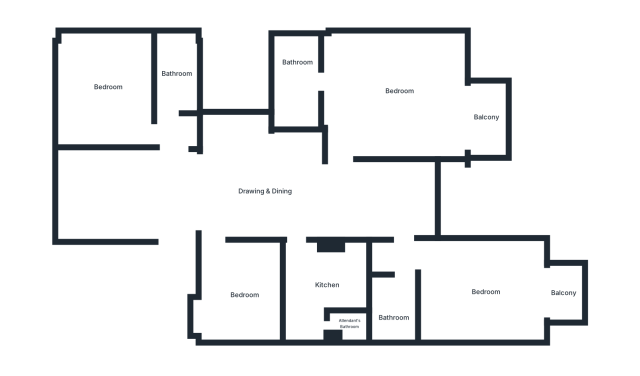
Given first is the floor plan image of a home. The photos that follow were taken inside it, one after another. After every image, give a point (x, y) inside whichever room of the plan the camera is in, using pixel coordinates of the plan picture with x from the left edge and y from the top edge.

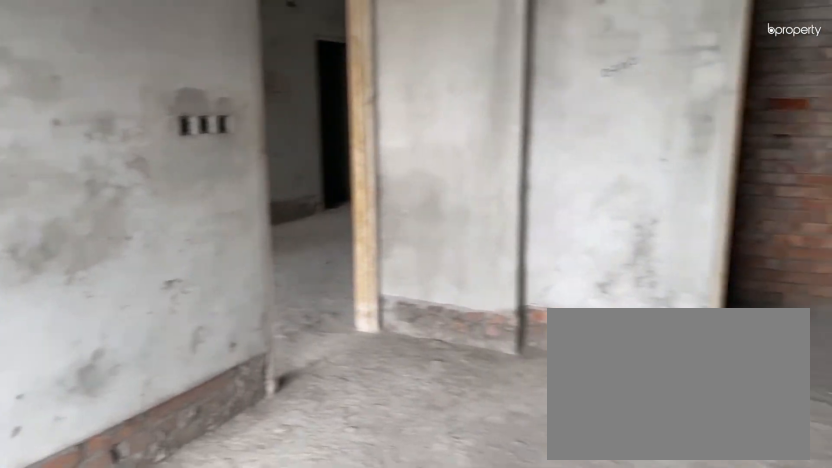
(399, 97)
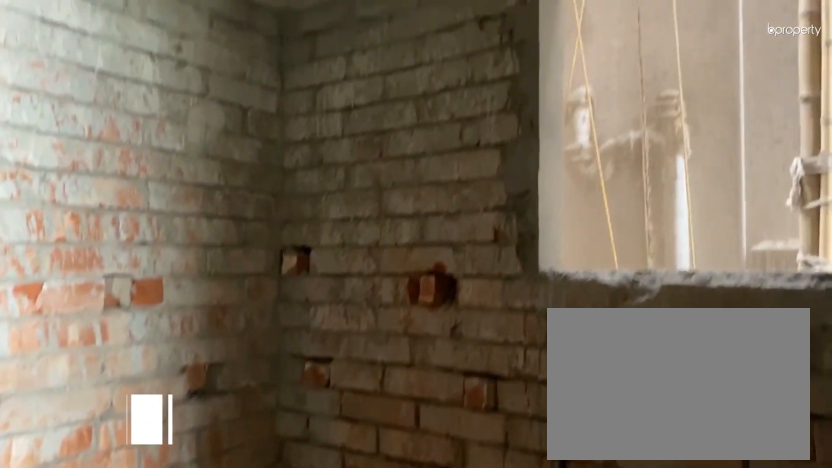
(296, 83)
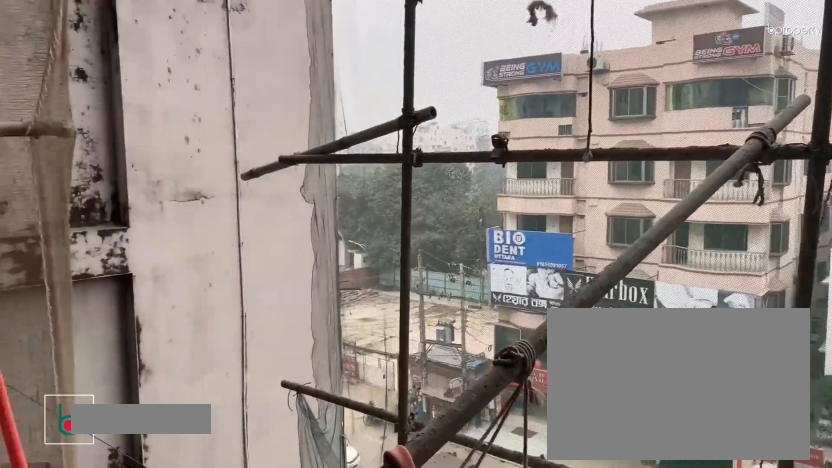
(482, 117)
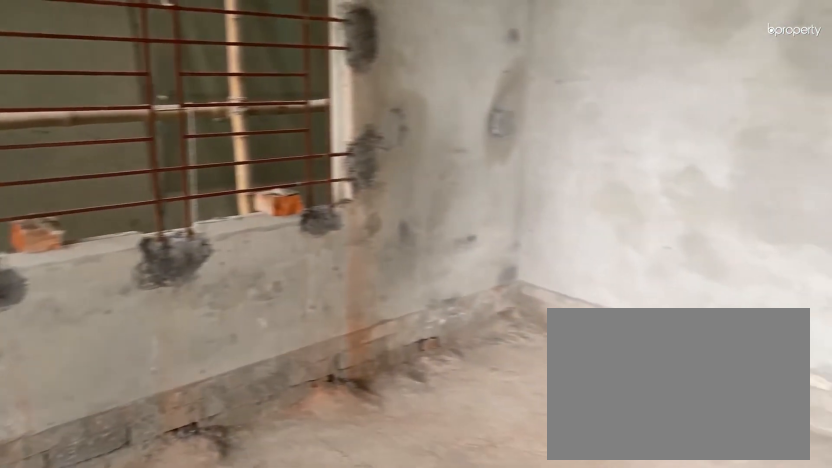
(485, 294)
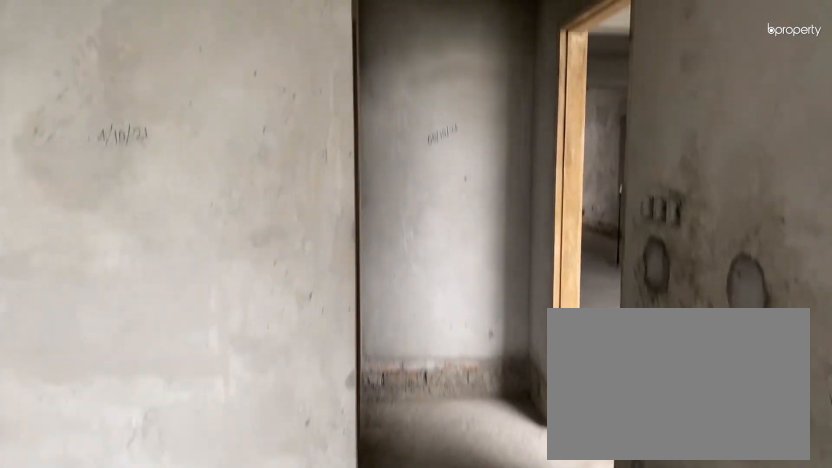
(485, 294)
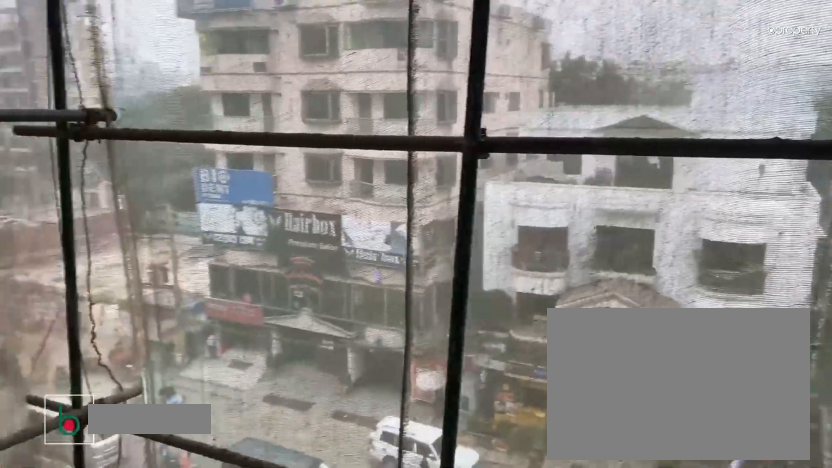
(562, 292)
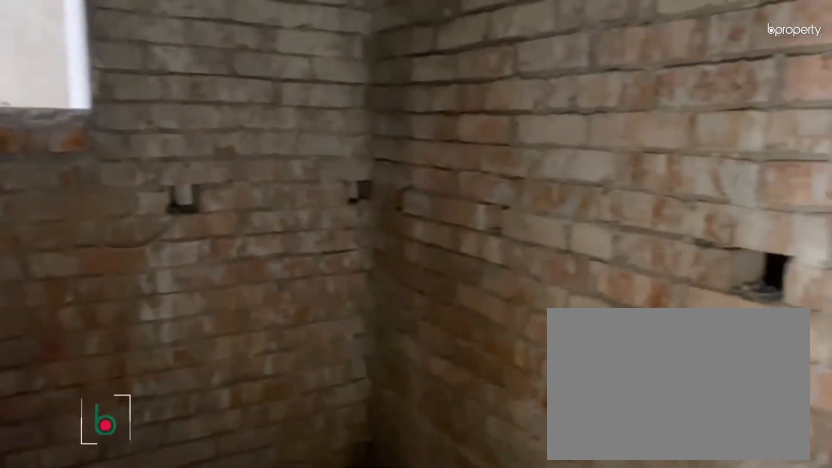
(391, 307)
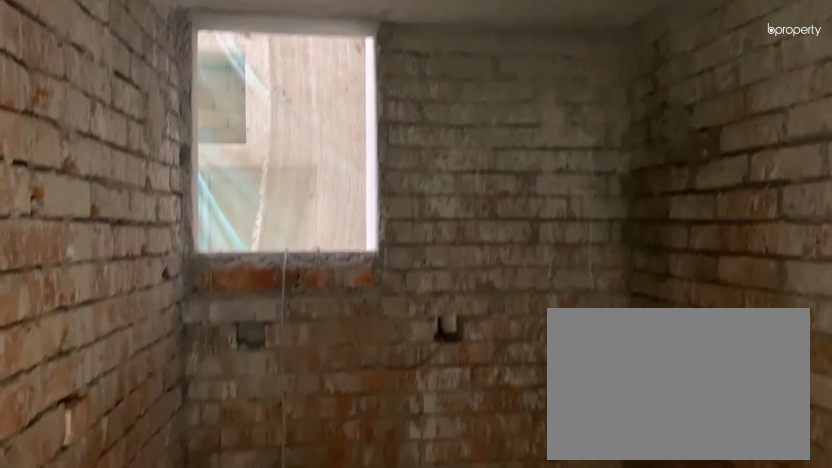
(391, 307)
